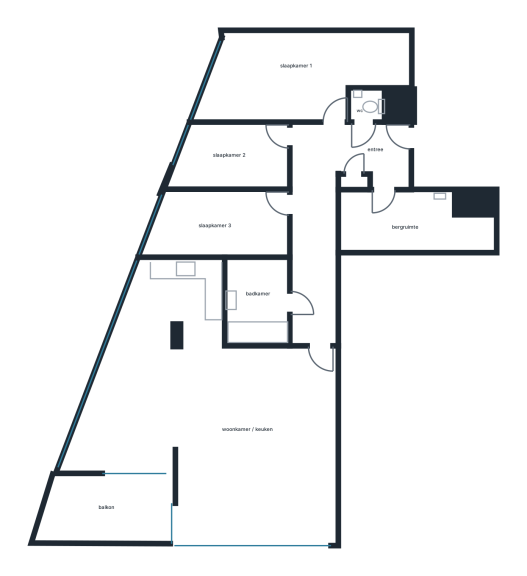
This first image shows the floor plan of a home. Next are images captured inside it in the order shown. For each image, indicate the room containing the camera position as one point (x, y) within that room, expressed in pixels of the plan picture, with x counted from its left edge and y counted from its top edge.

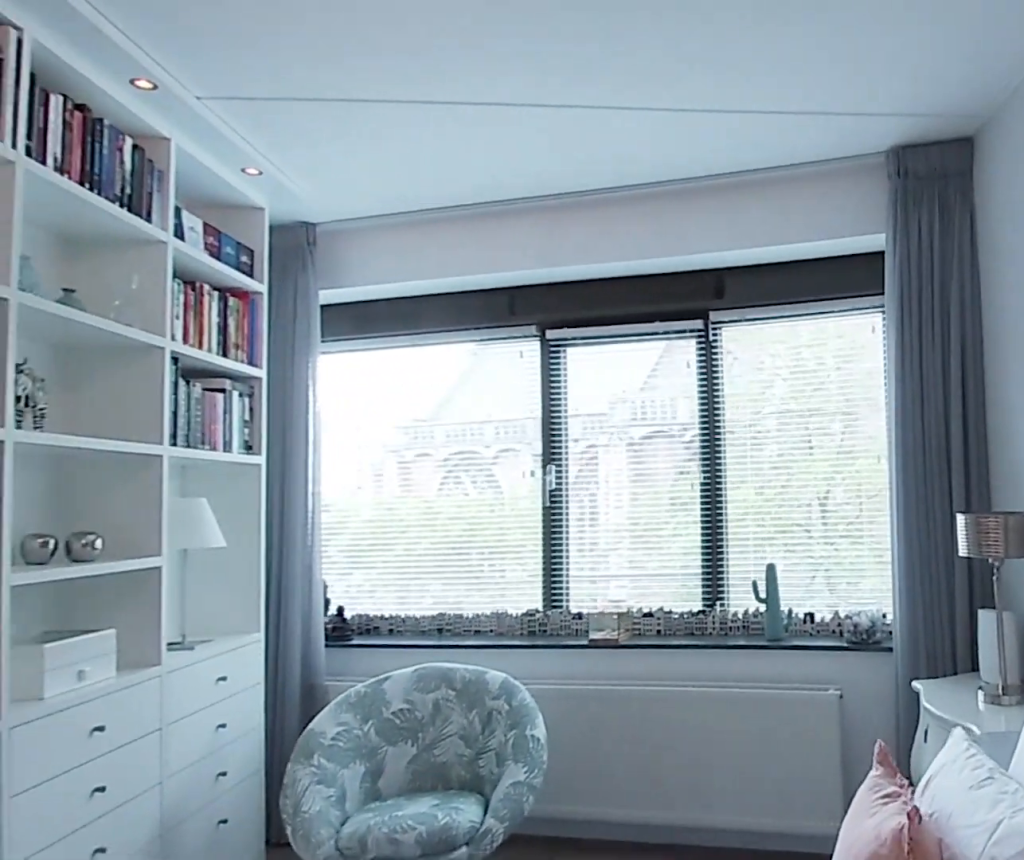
(298, 75)
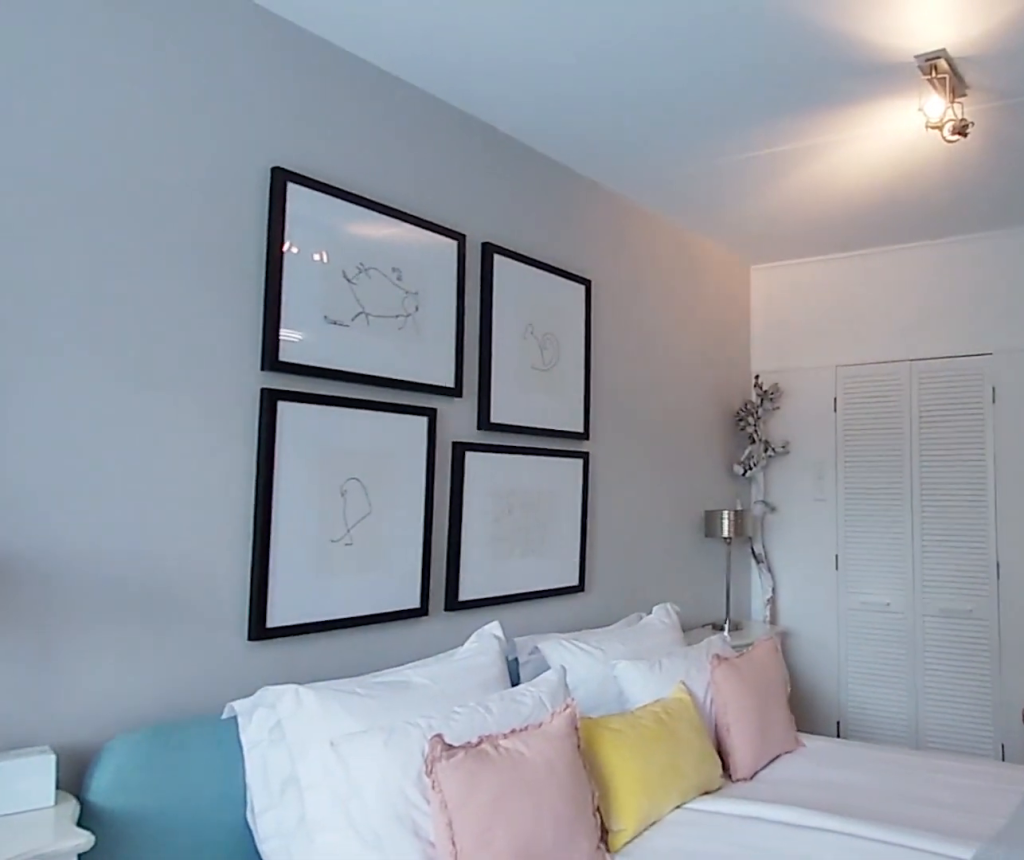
(298, 75)
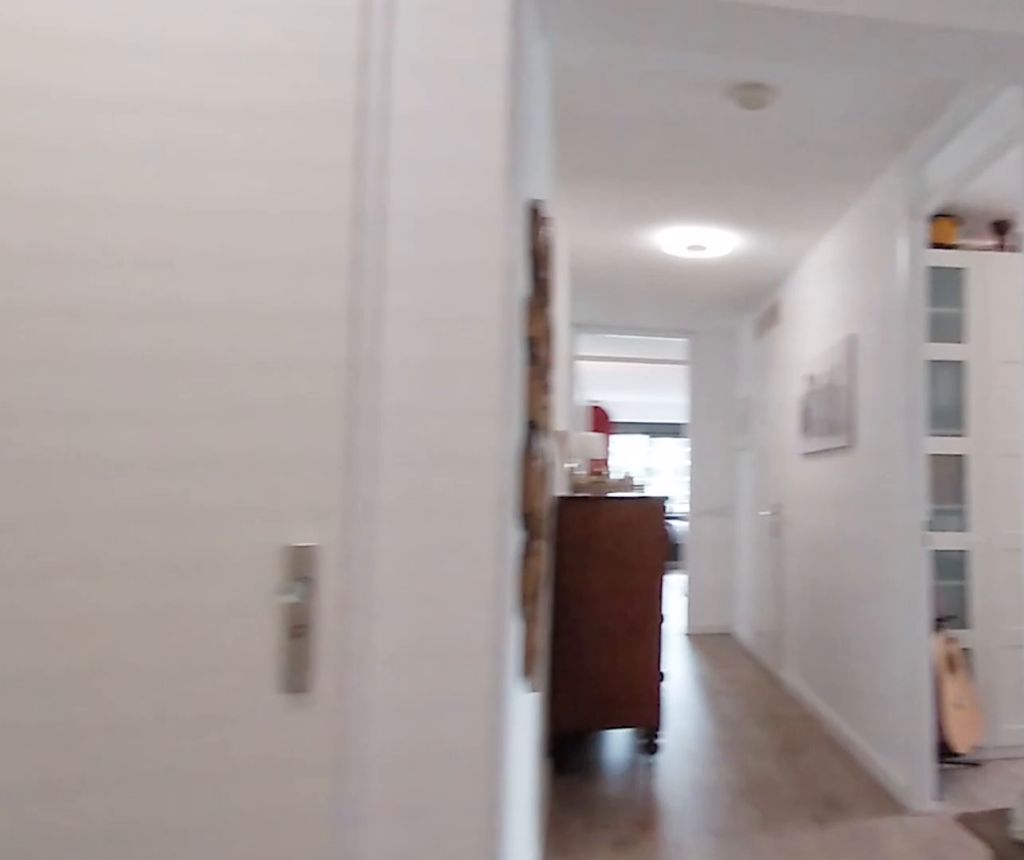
(330, 209)
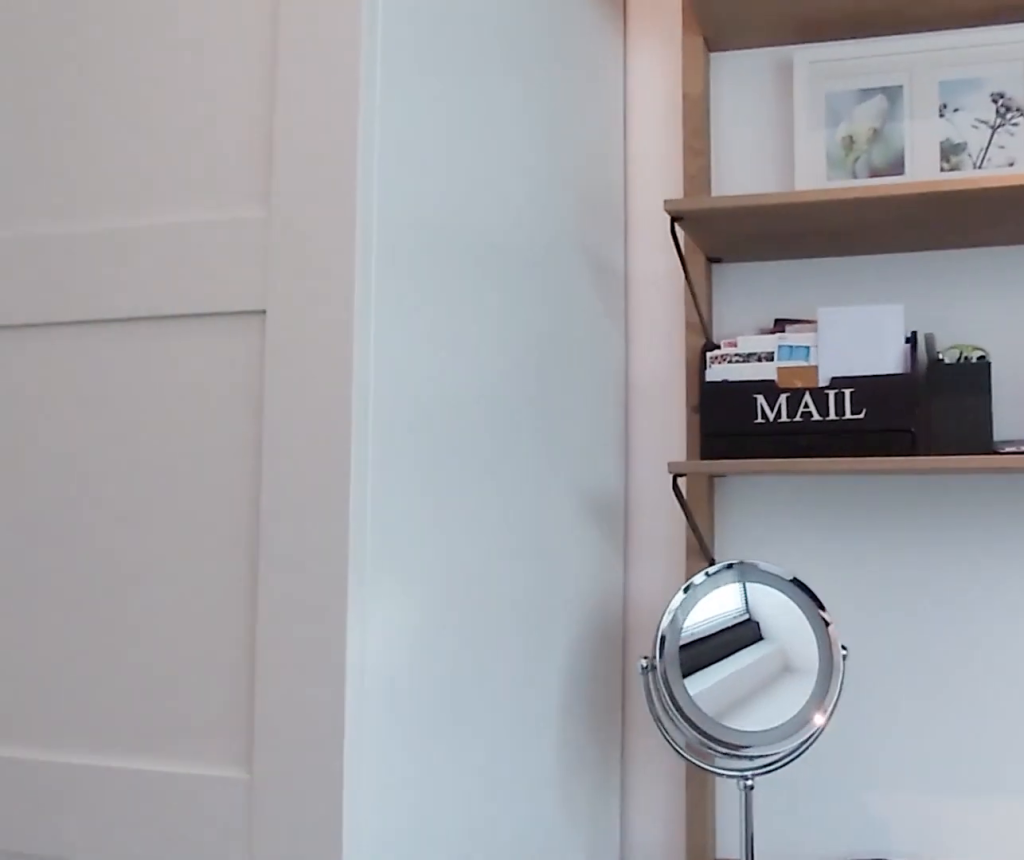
(233, 157)
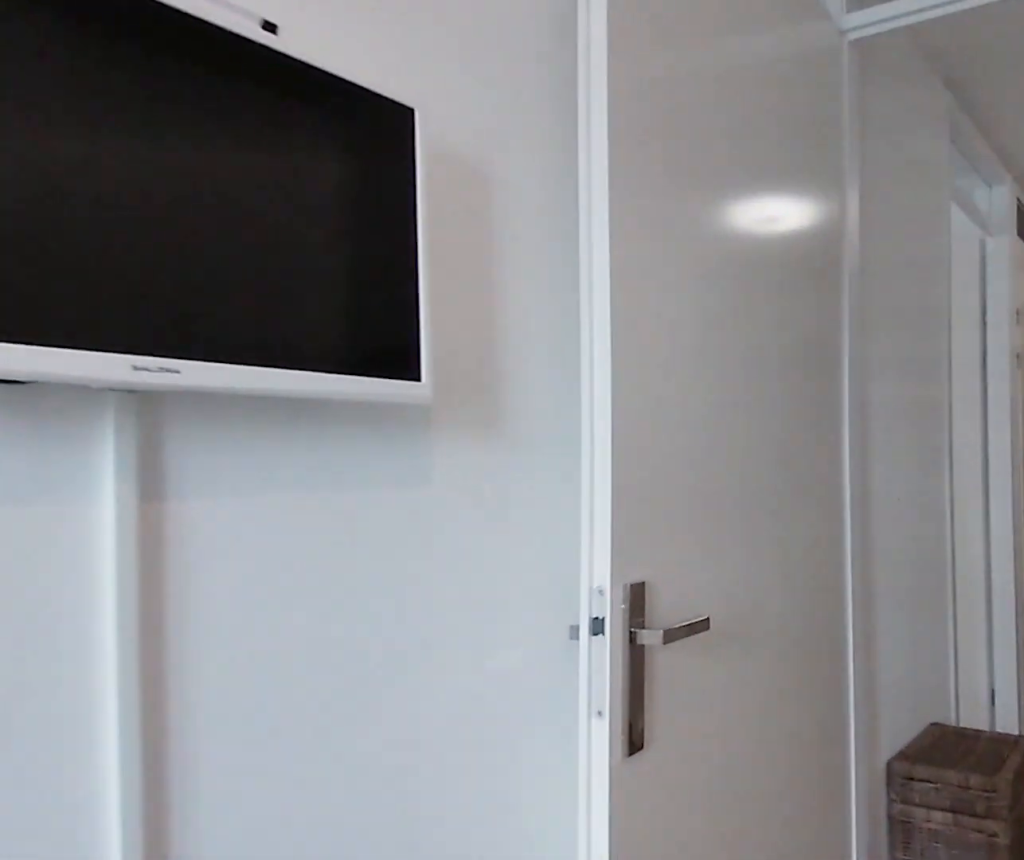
(233, 157)
